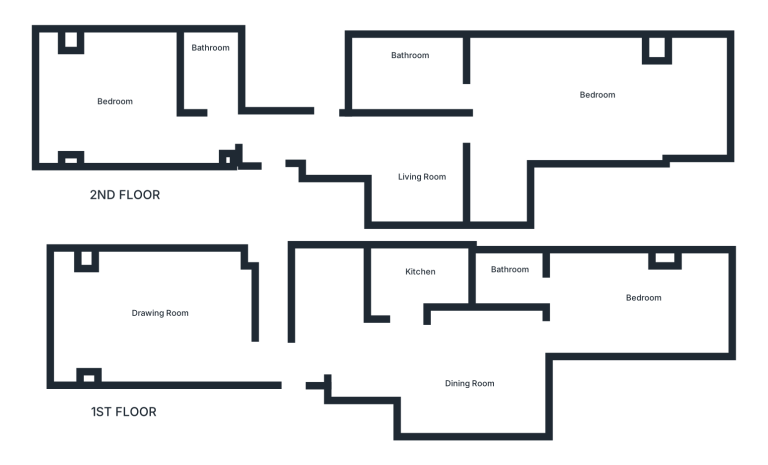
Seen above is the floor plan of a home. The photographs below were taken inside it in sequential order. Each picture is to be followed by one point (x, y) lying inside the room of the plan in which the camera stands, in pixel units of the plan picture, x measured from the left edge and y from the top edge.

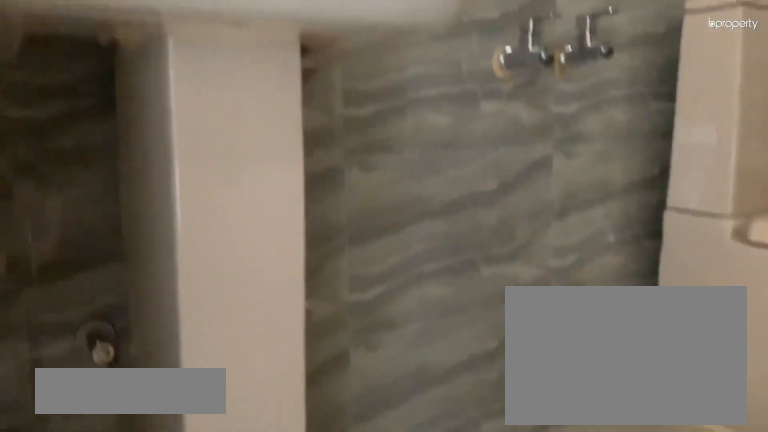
(216, 77)
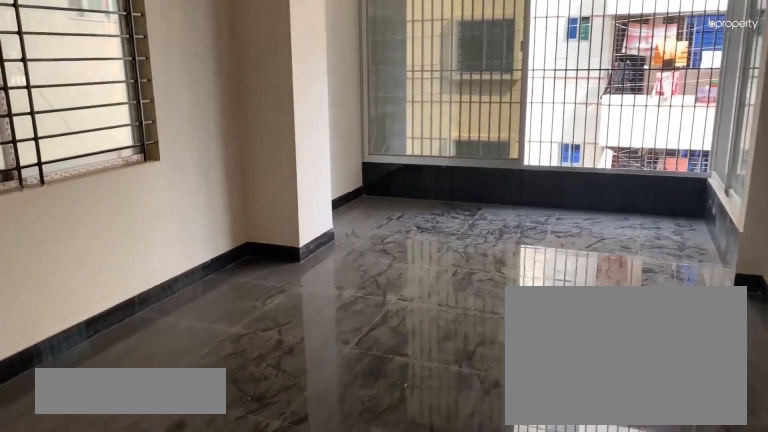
(591, 108)
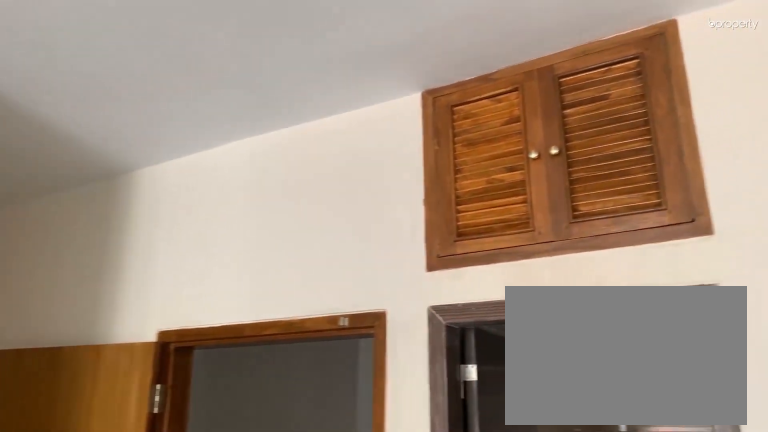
(582, 98)
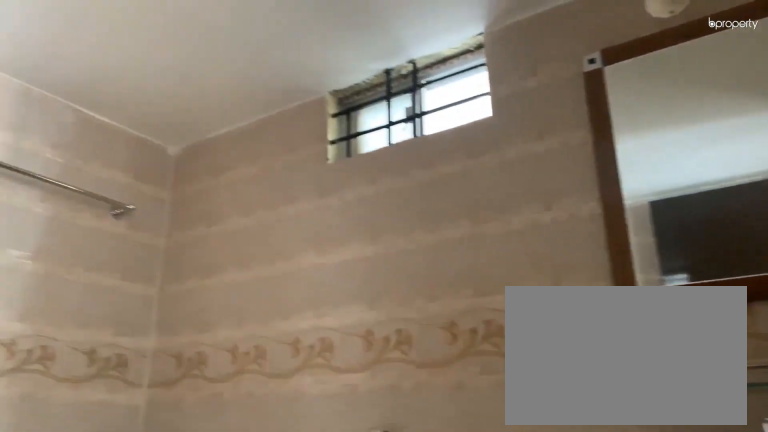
(405, 69)
